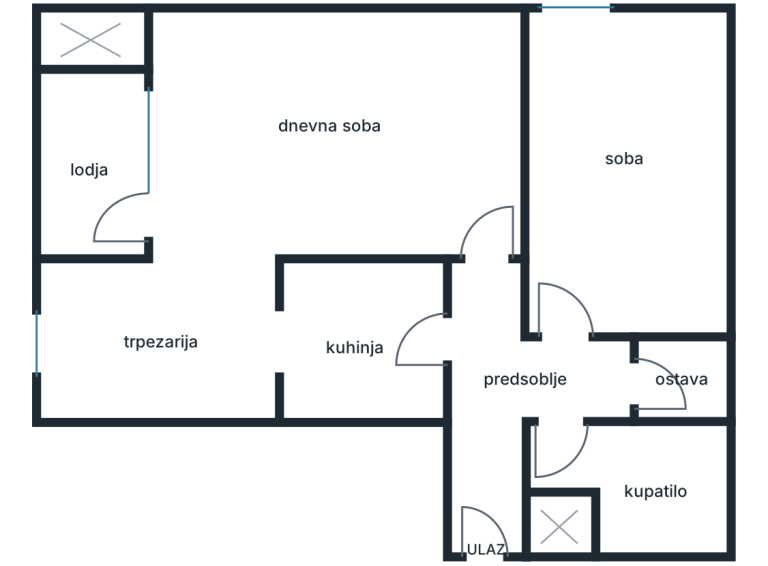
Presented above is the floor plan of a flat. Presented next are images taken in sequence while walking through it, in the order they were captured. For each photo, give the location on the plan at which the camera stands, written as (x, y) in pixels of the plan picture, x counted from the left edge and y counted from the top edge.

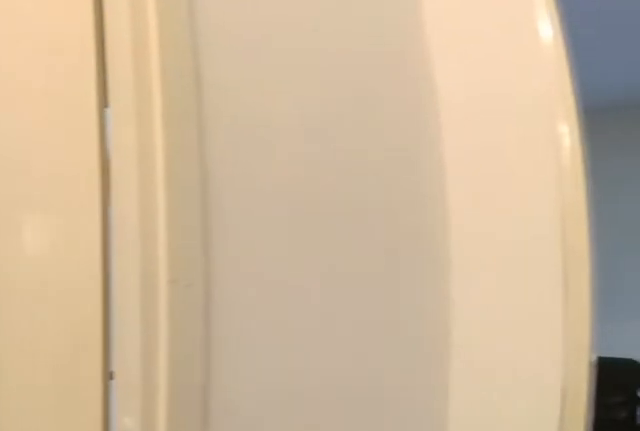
(482, 388)
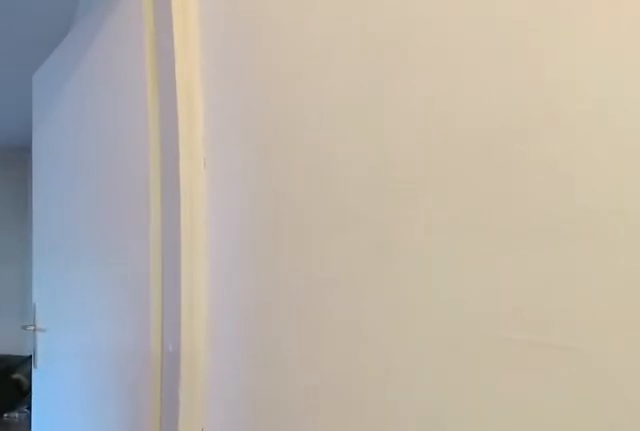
(483, 364)
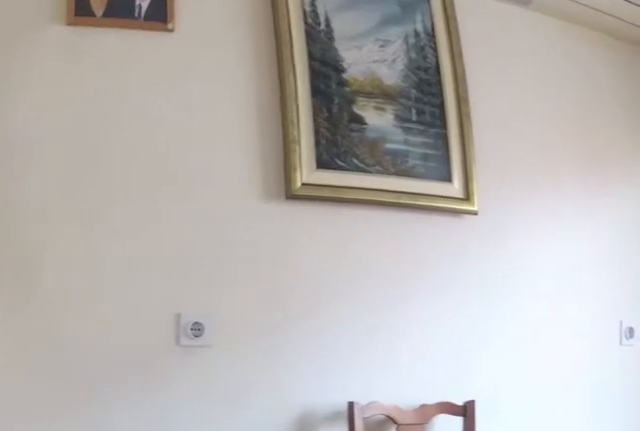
(250, 326)
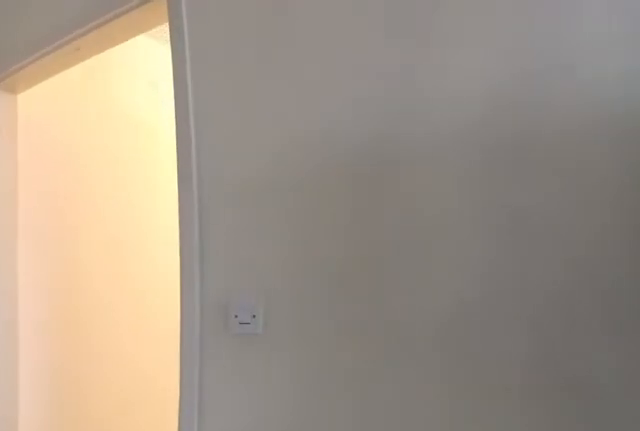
(406, 196)
